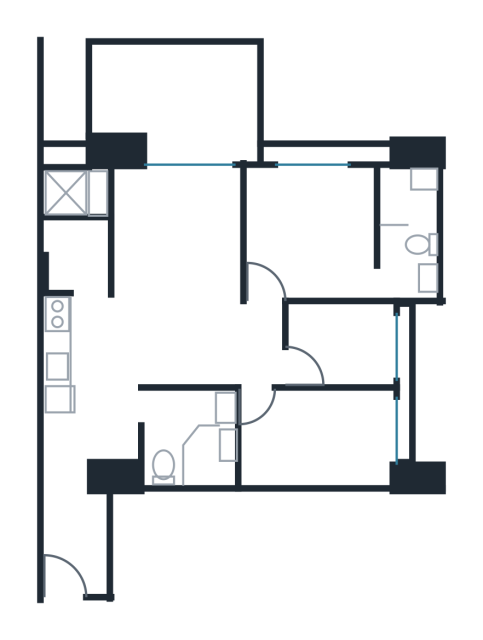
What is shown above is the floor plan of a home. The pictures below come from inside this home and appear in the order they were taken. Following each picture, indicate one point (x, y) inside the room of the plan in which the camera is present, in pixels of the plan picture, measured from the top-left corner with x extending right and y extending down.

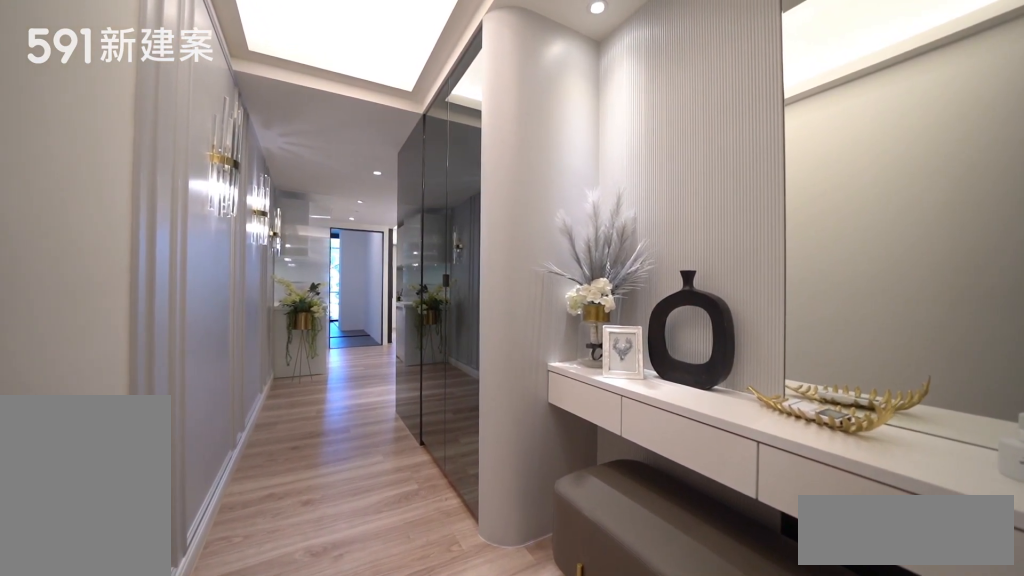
(78, 530)
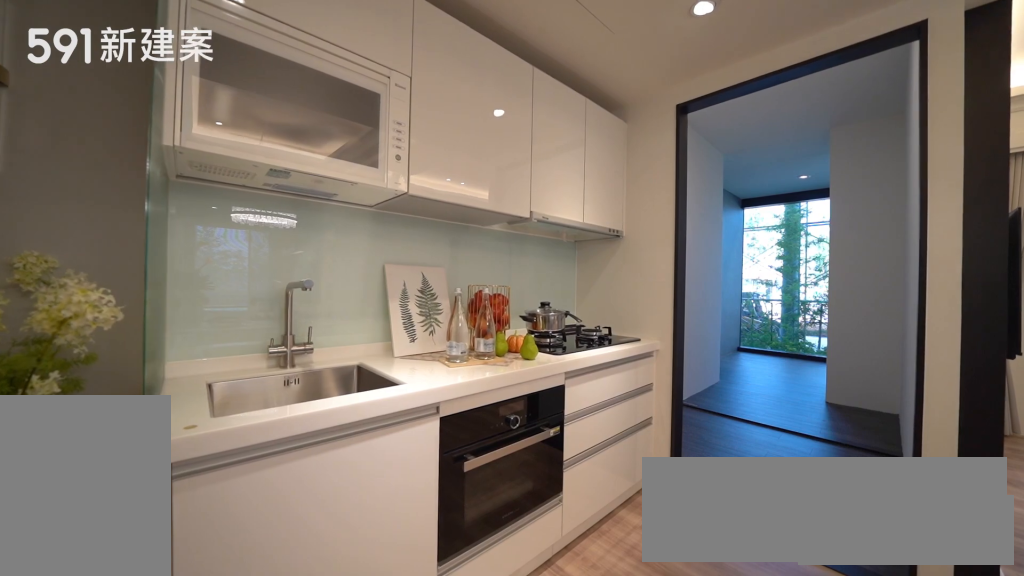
(76, 364)
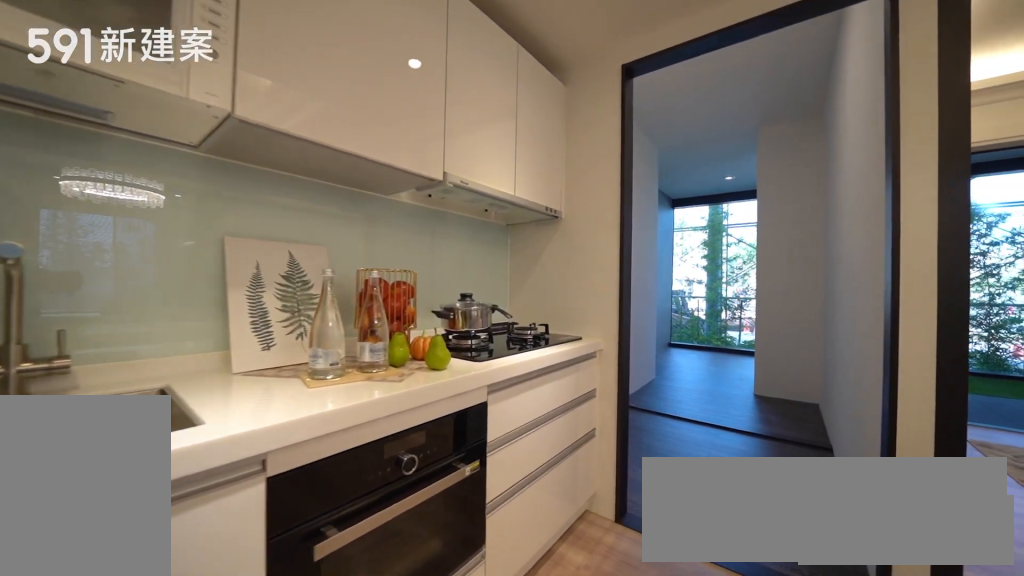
(76, 364)
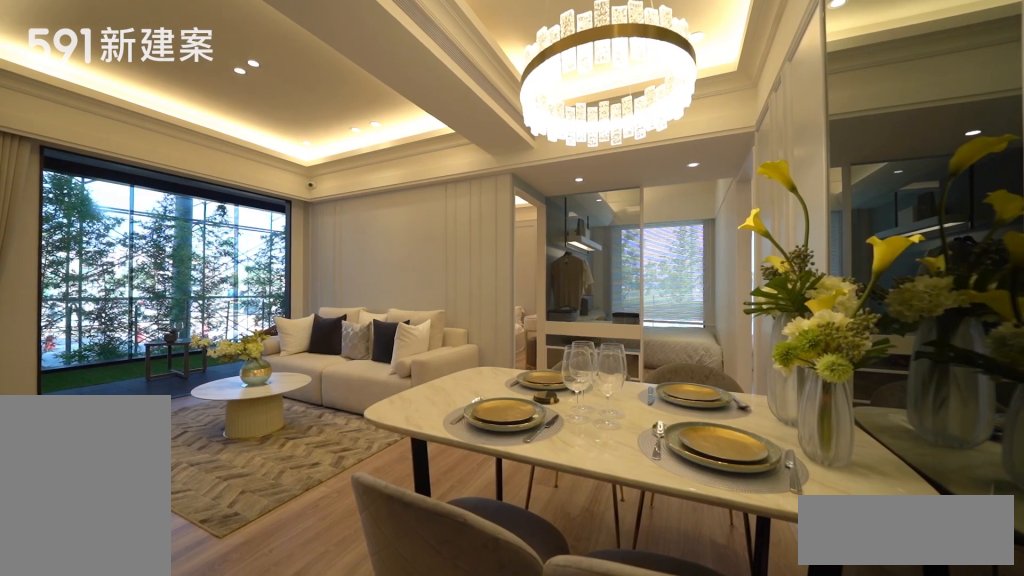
(189, 341)
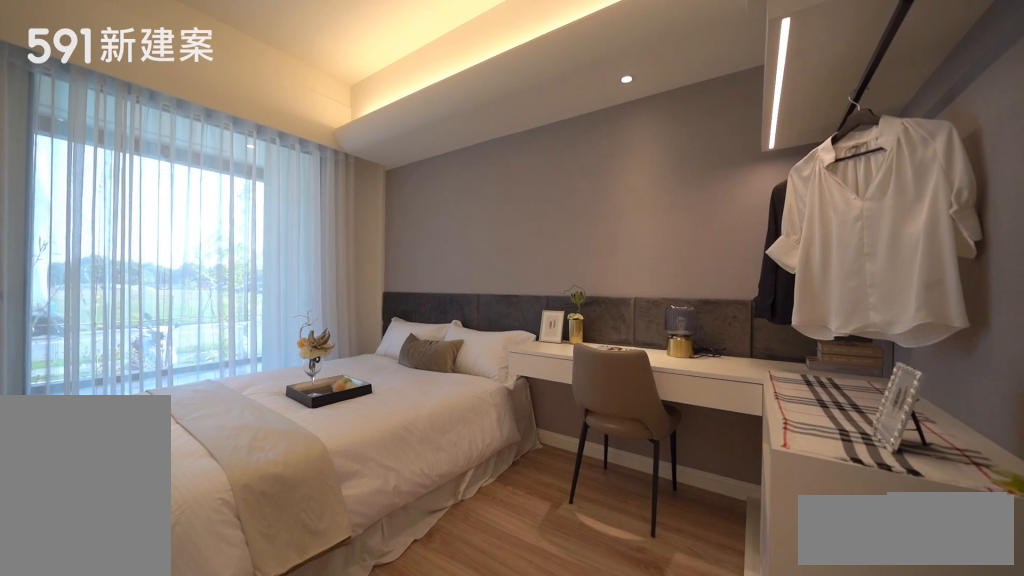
(320, 437)
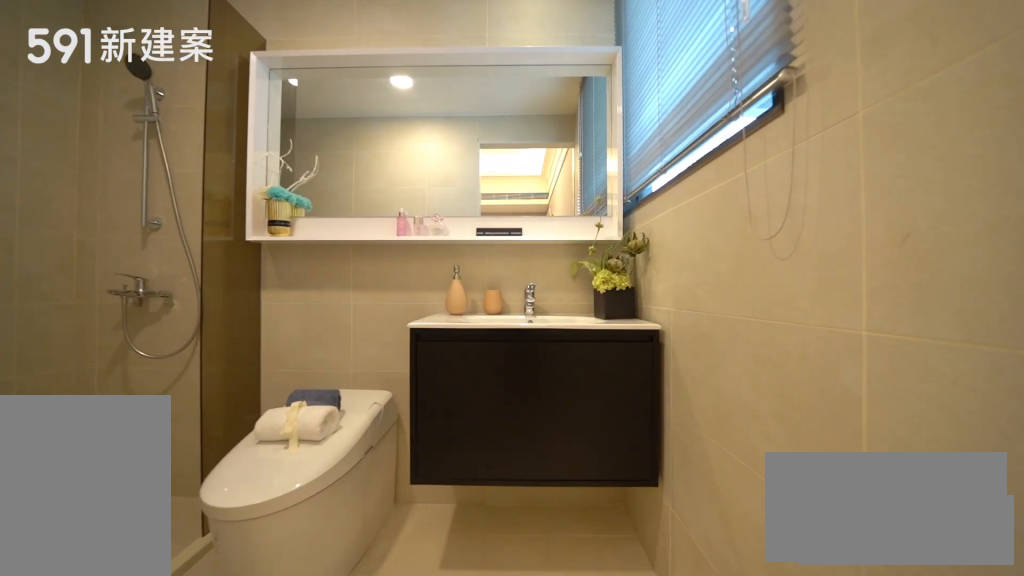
(405, 228)
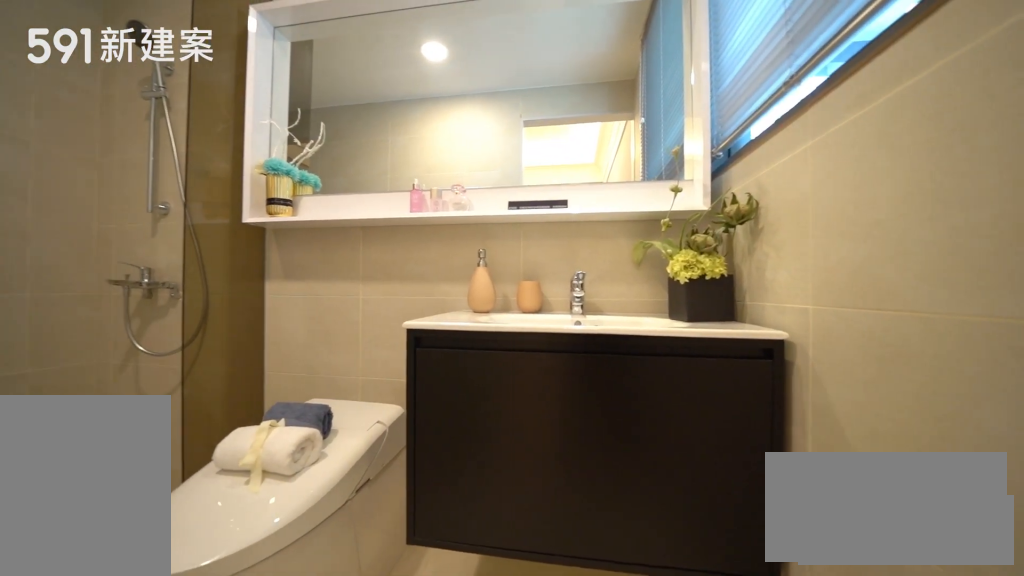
(405, 228)
